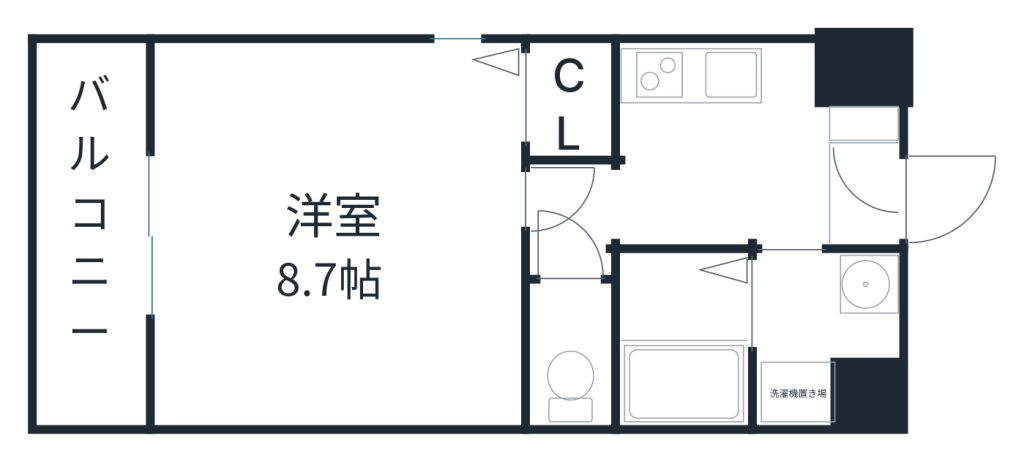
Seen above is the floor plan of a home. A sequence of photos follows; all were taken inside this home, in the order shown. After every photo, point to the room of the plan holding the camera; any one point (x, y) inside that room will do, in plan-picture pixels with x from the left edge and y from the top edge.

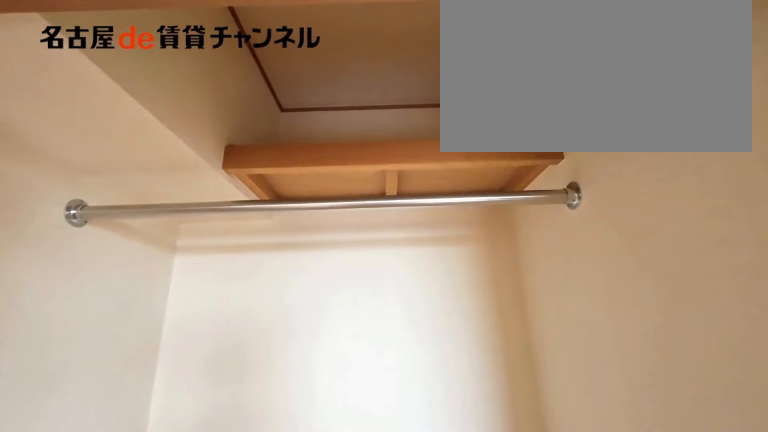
(567, 103)
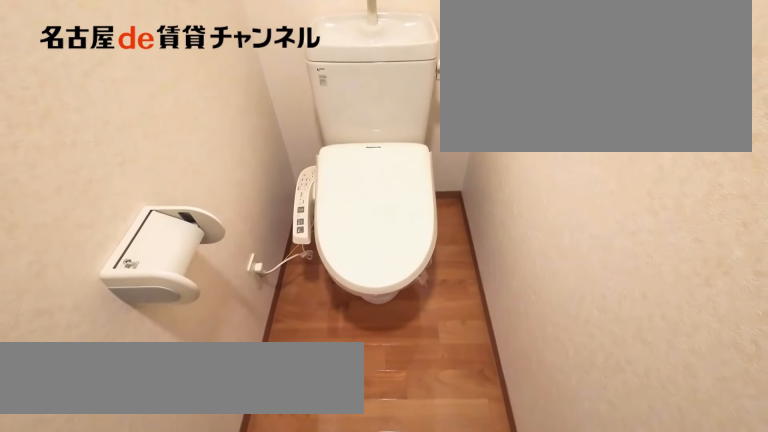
(571, 353)
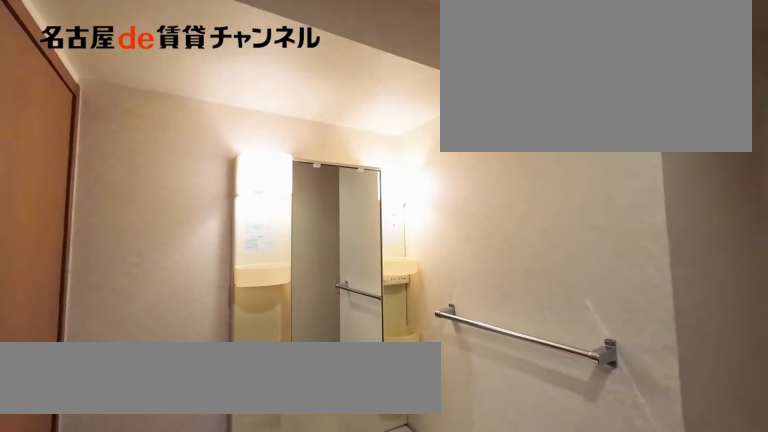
(828, 337)
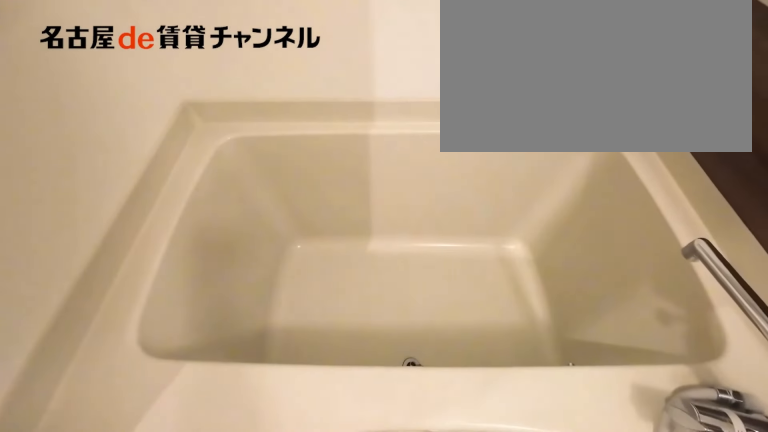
(678, 336)
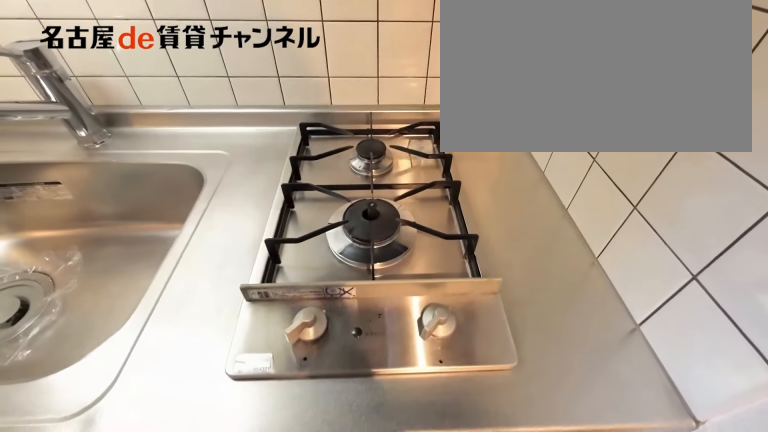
(714, 74)
